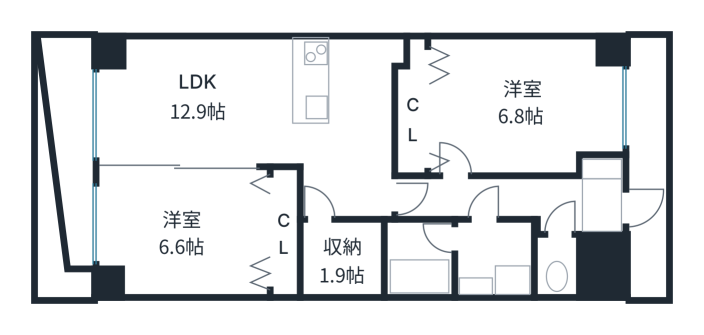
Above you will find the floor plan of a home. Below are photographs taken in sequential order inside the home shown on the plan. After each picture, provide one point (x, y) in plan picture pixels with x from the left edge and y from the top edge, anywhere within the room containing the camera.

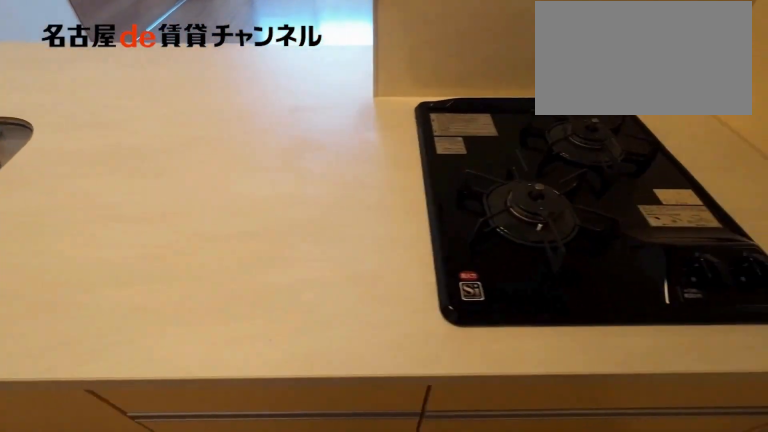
(350, 80)
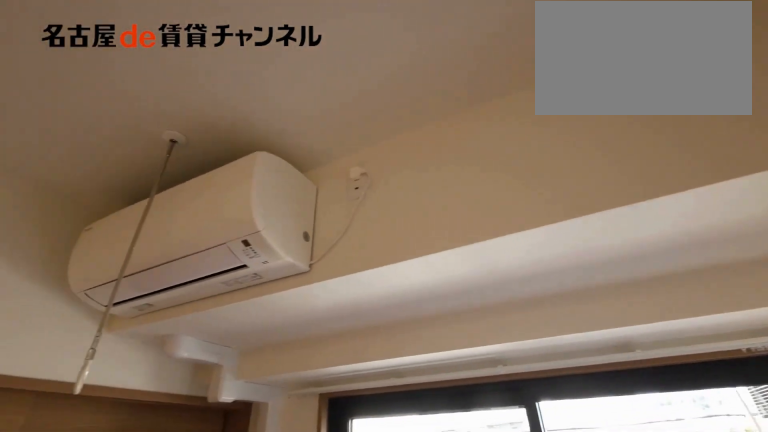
(259, 111)
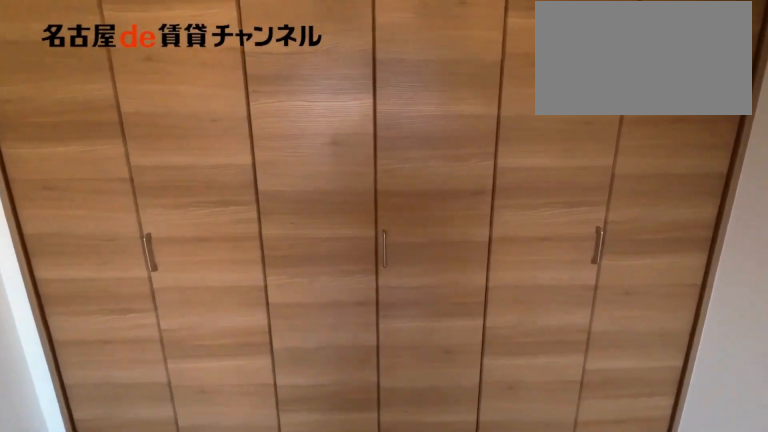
(185, 231)
